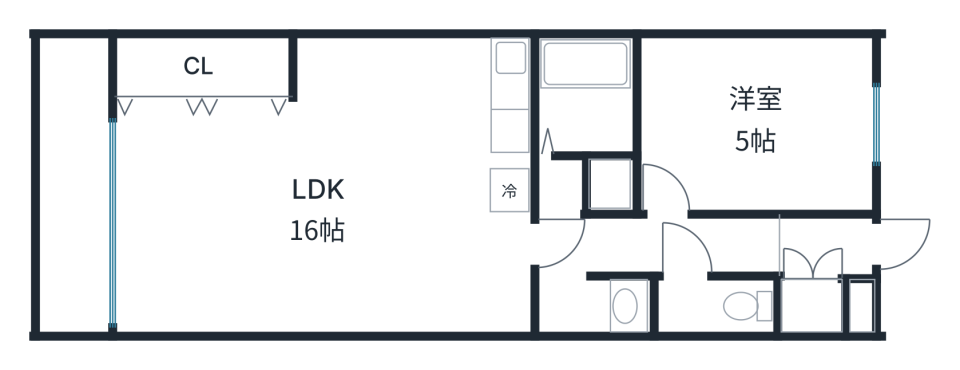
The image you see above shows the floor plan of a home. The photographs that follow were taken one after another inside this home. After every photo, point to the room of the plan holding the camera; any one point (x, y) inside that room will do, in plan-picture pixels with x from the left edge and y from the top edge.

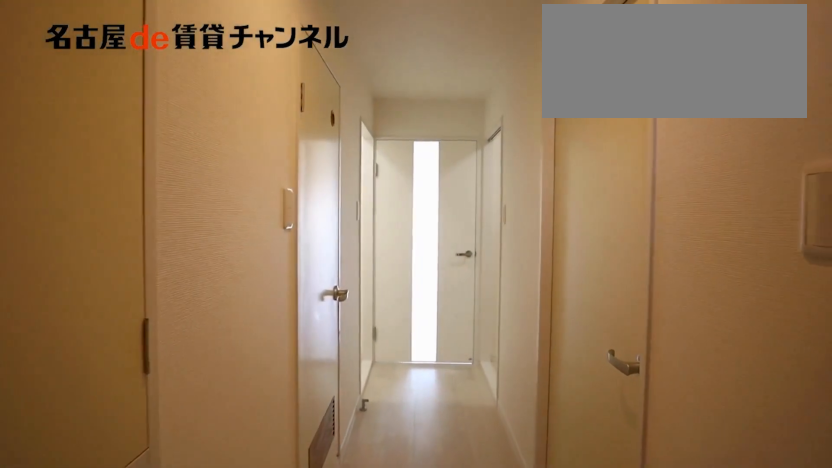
(828, 248)
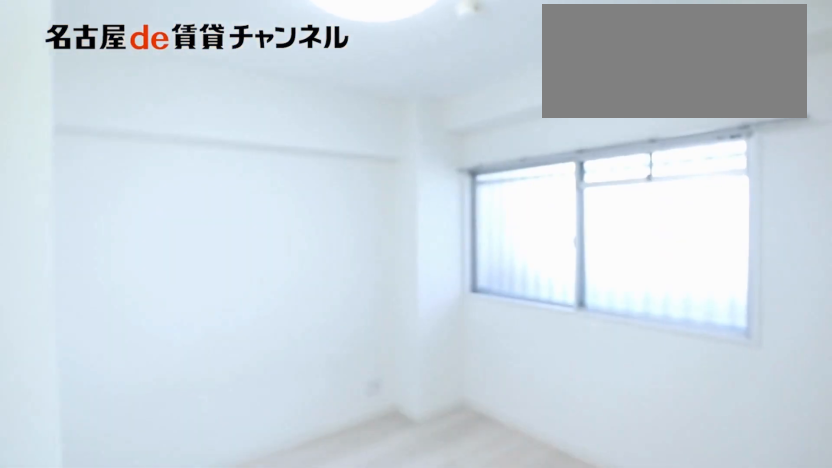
(757, 126)
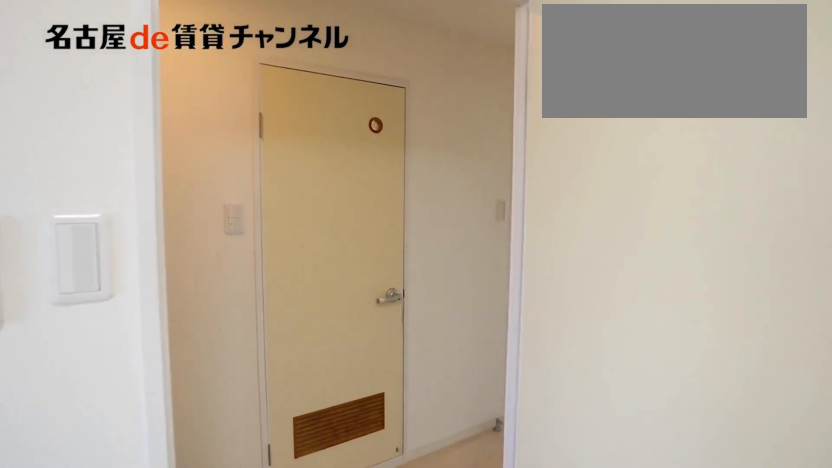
(758, 126)
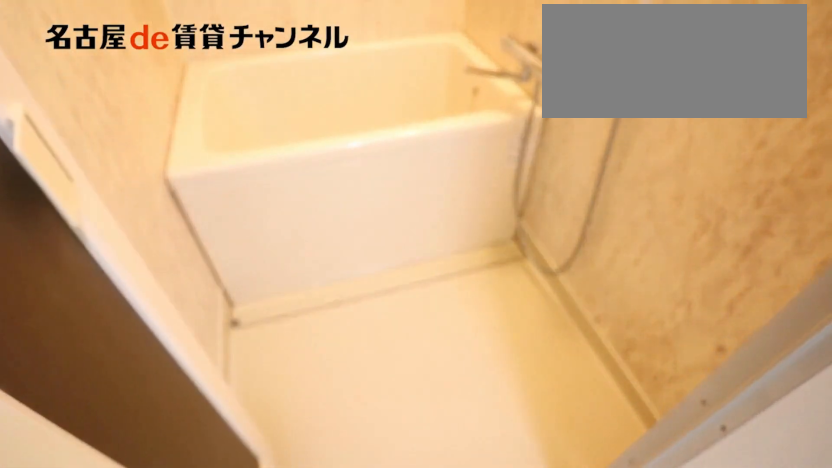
(585, 94)
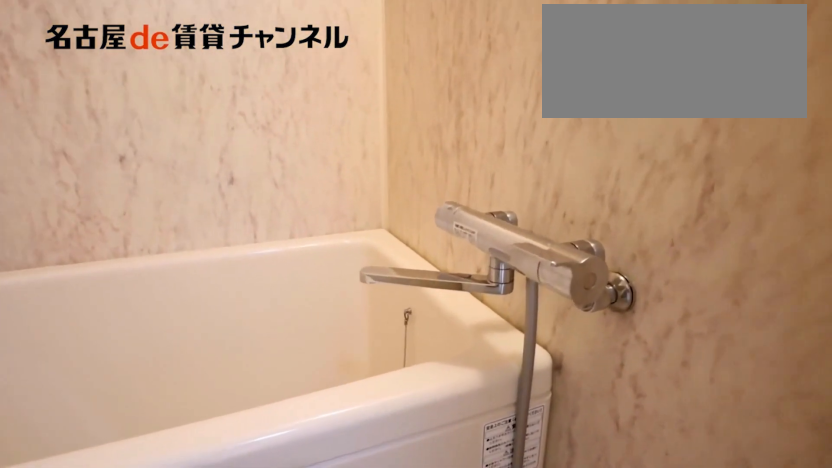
(585, 94)
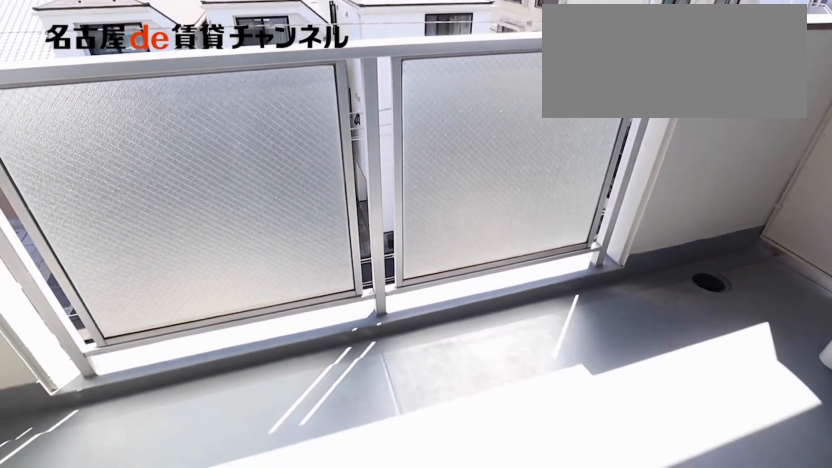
(74, 185)
